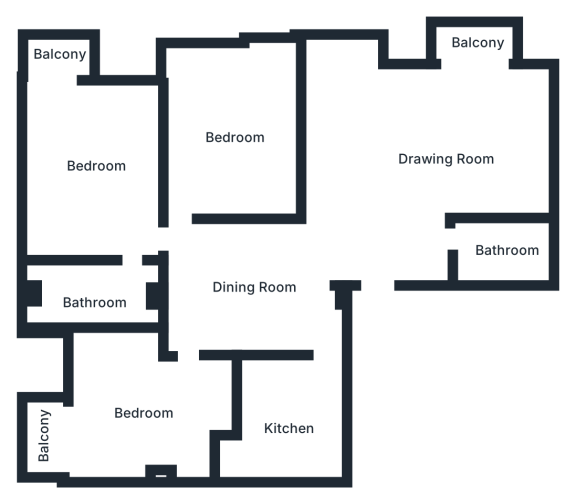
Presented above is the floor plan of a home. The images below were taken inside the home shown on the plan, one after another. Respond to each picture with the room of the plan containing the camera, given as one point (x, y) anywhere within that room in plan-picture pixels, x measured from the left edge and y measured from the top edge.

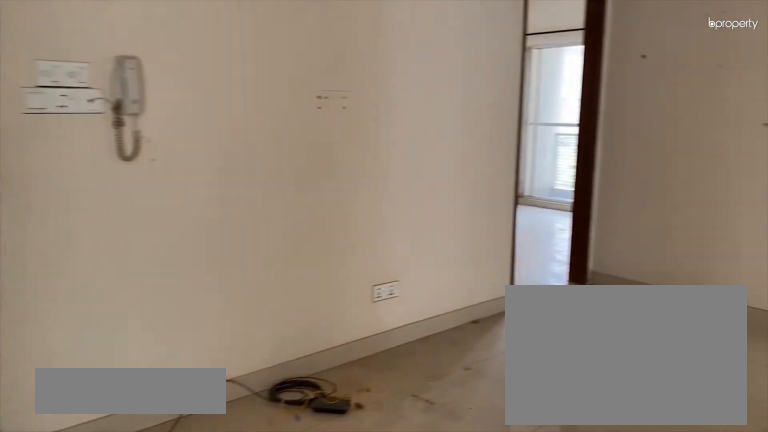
(257, 285)
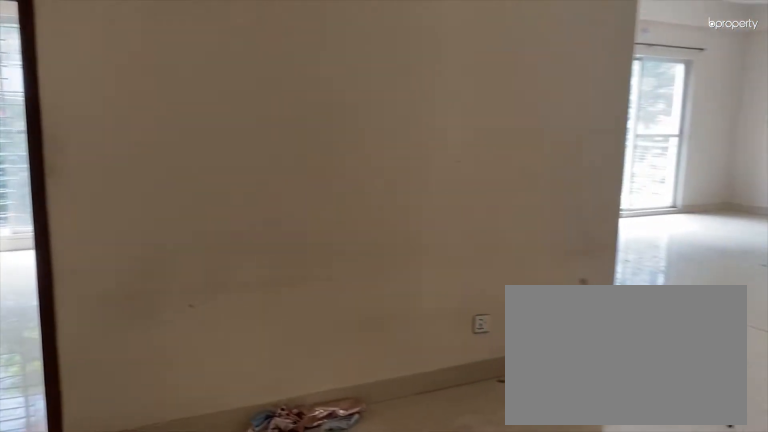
(257, 285)
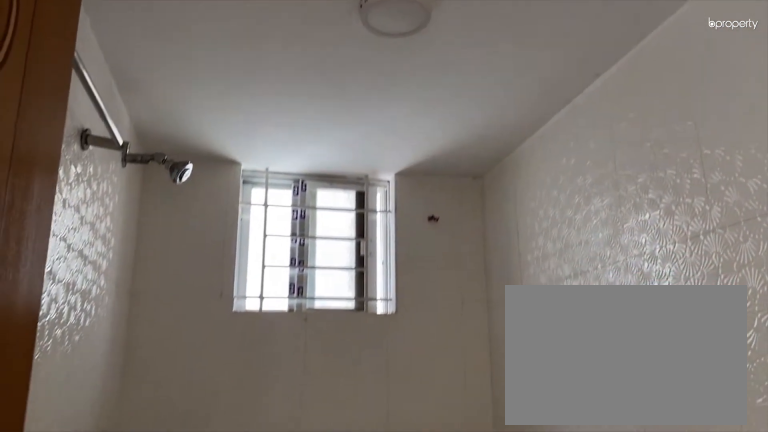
(504, 239)
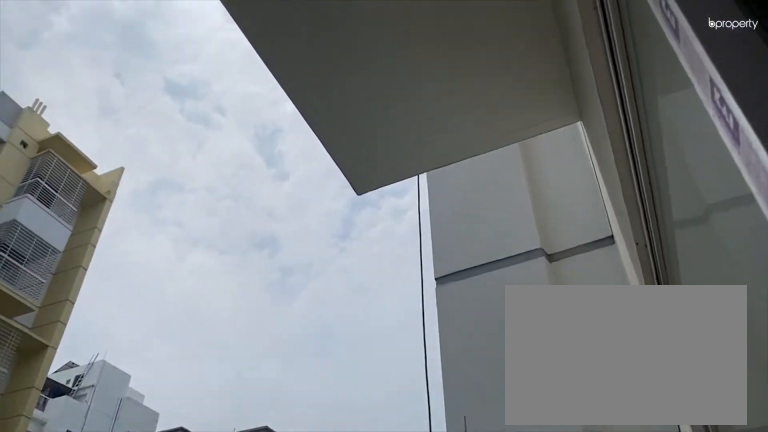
(473, 43)
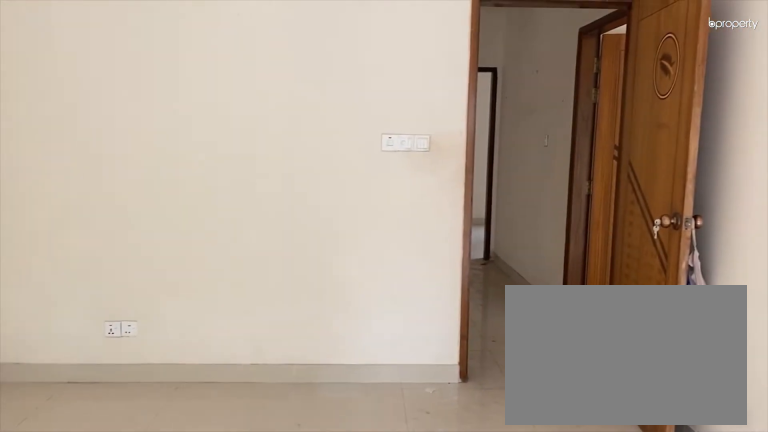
(238, 138)
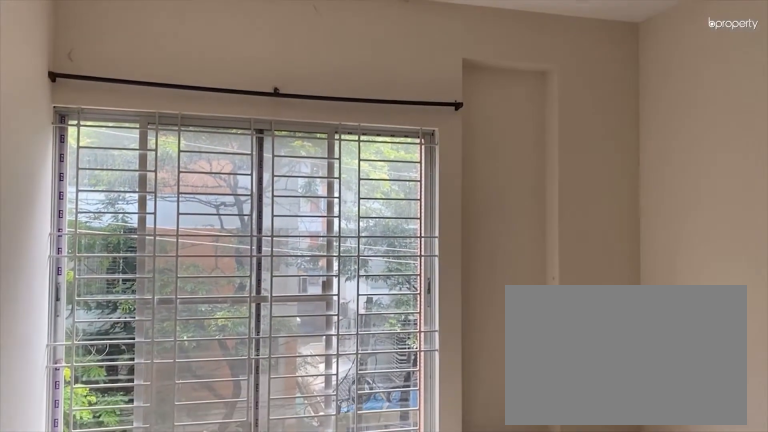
(238, 138)
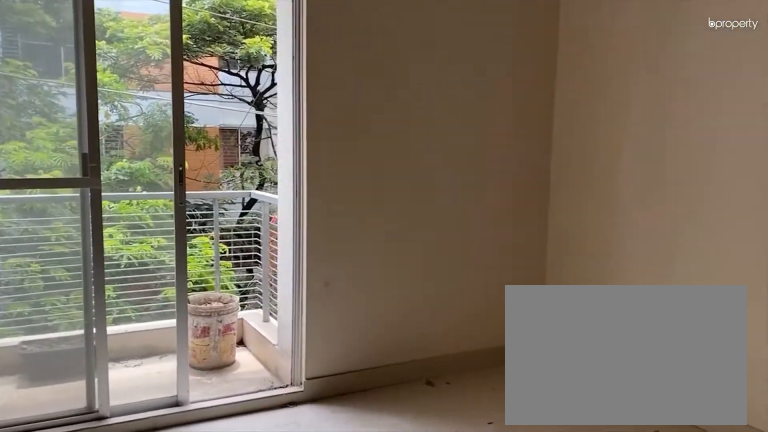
(101, 168)
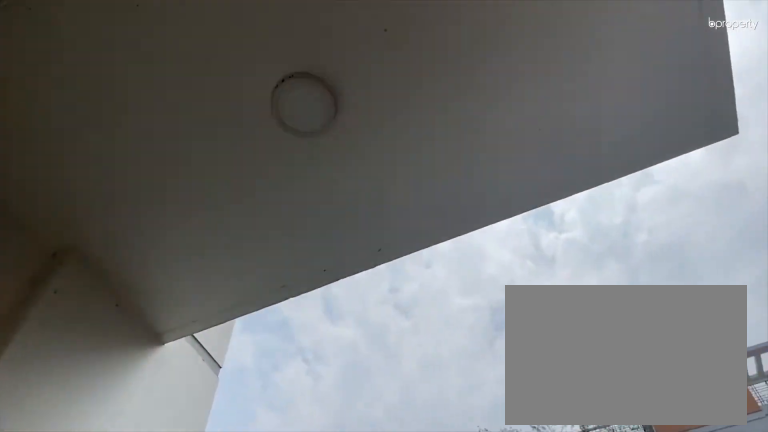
(55, 57)
